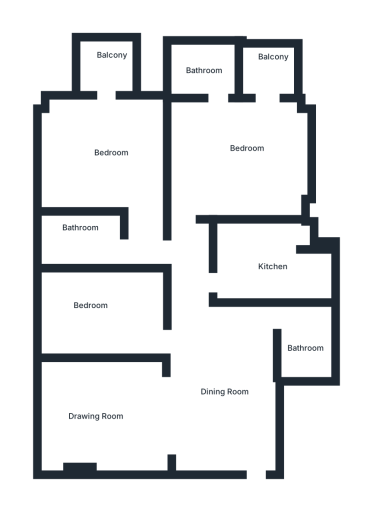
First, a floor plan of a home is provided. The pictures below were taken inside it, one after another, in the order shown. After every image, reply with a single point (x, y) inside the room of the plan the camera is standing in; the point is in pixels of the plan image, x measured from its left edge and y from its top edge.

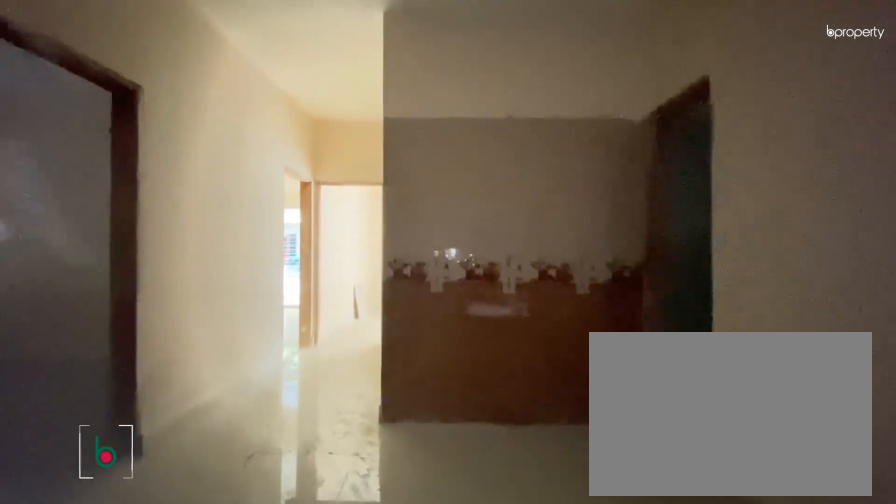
(220, 394)
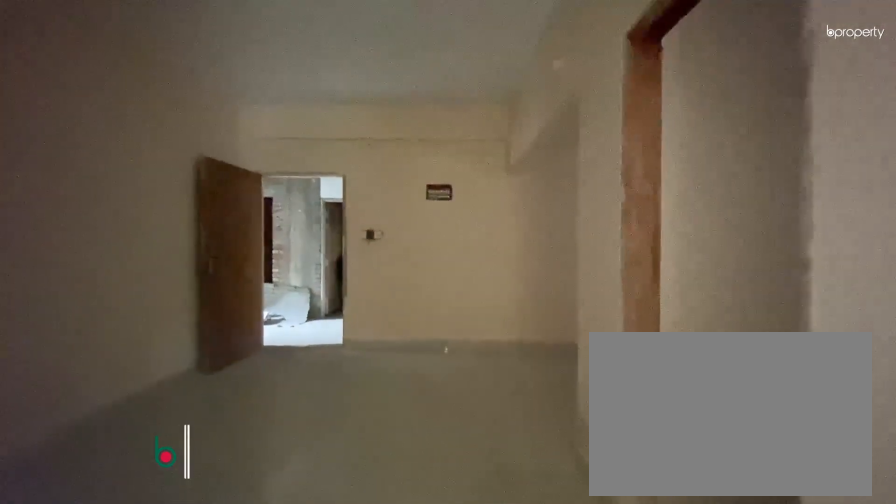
(220, 394)
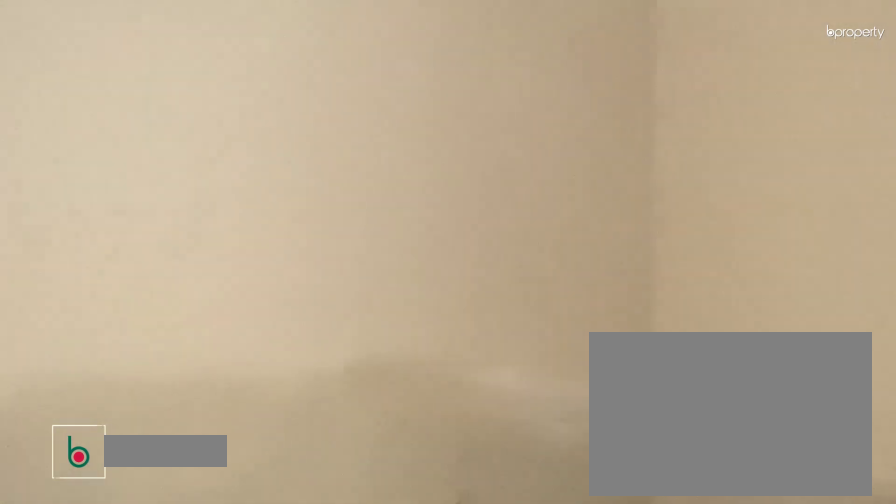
(102, 315)
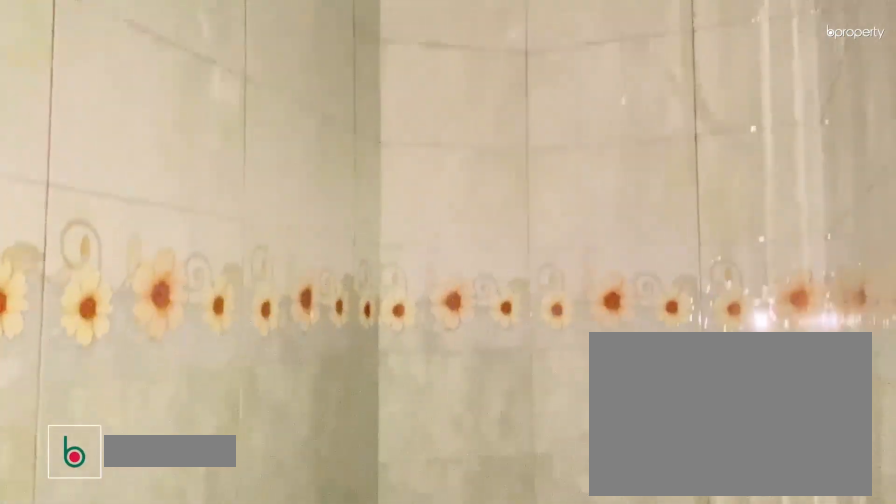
(302, 340)
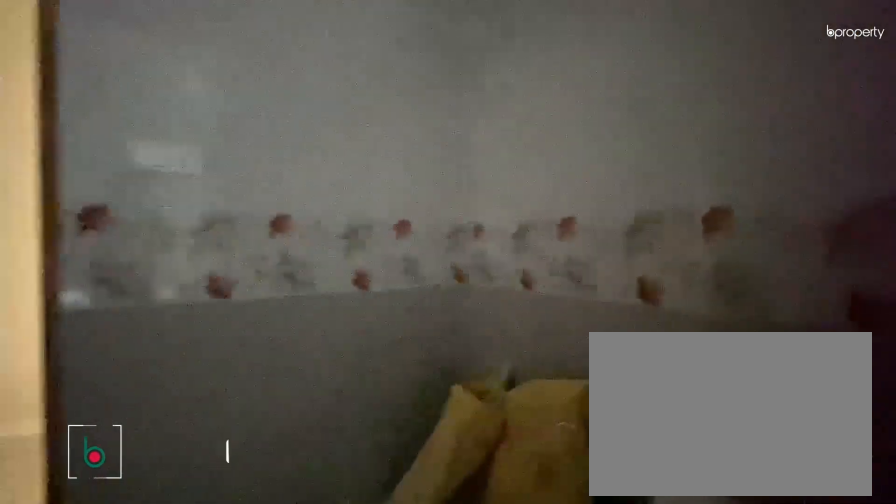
(259, 268)
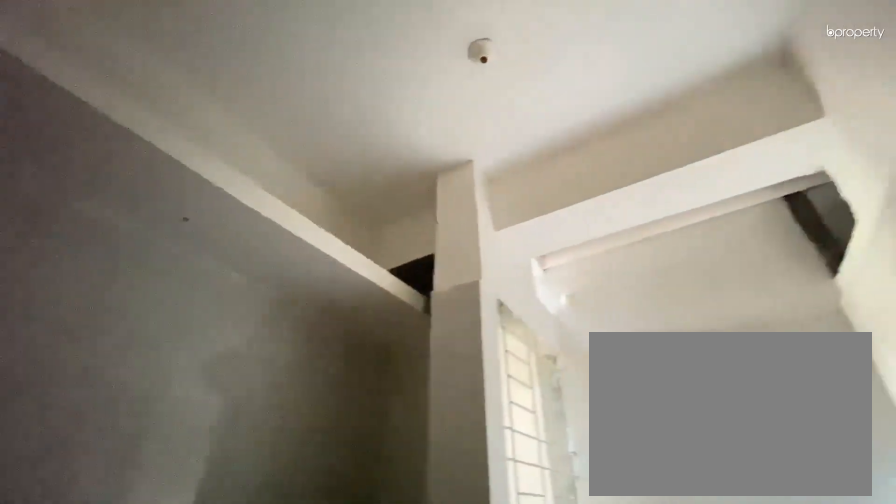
(259, 268)
